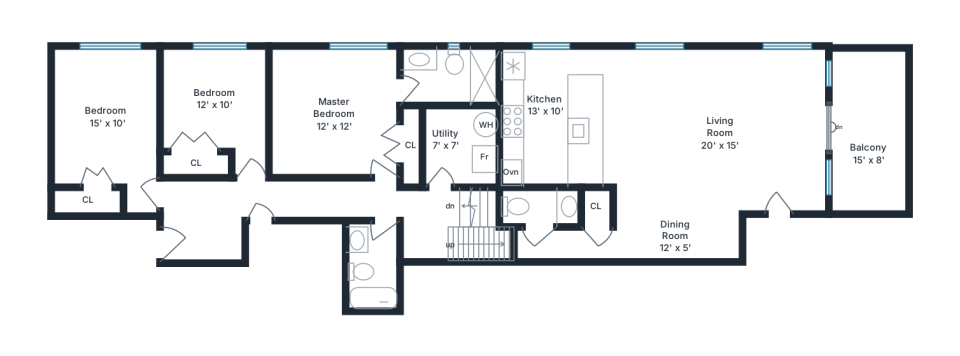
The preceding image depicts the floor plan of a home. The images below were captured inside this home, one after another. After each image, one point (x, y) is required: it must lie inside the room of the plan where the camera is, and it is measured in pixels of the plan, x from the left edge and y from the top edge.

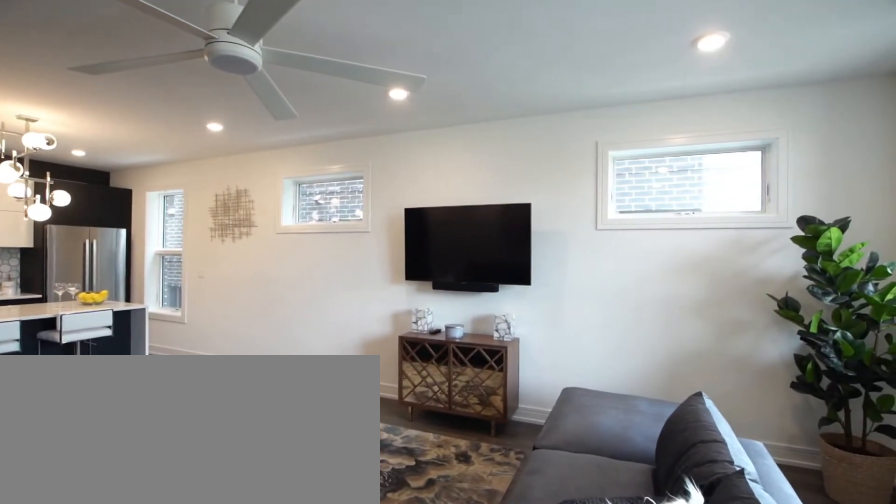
(678, 153)
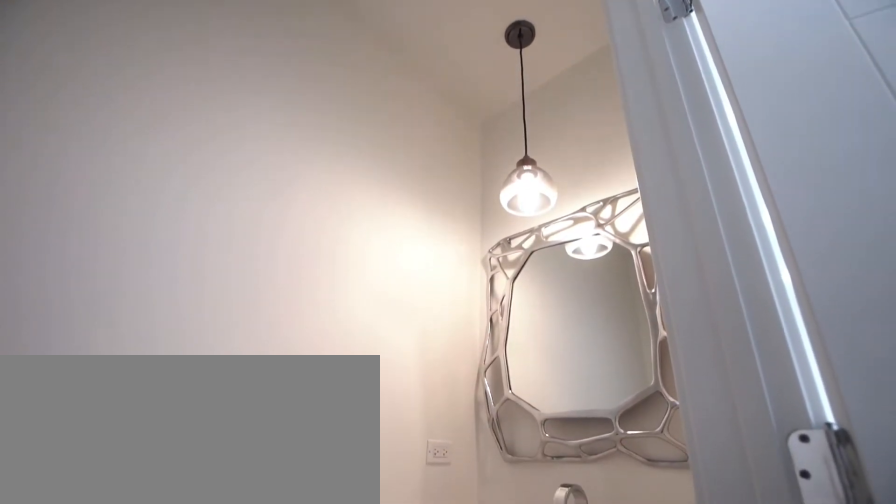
(535, 211)
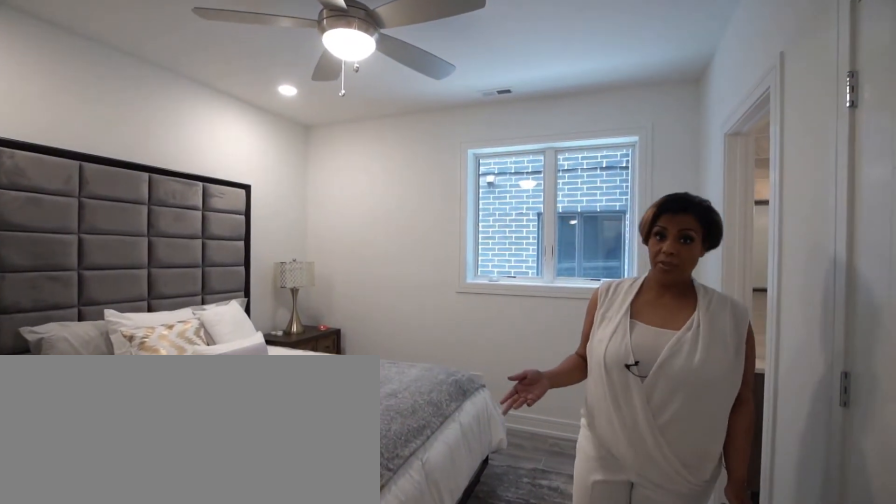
(332, 111)
